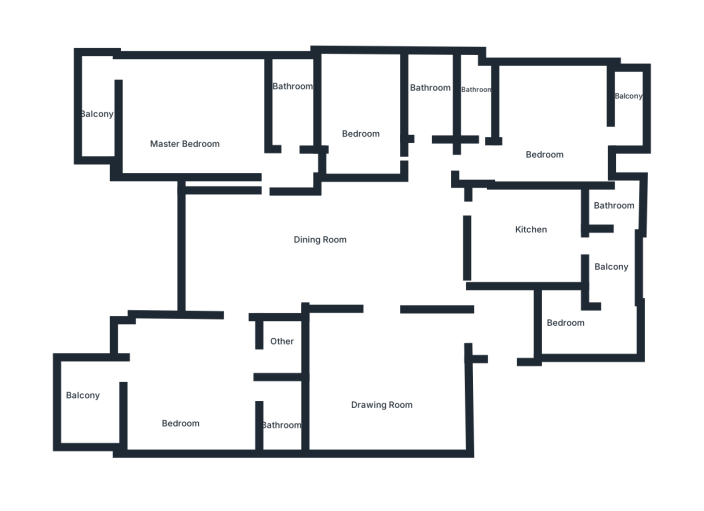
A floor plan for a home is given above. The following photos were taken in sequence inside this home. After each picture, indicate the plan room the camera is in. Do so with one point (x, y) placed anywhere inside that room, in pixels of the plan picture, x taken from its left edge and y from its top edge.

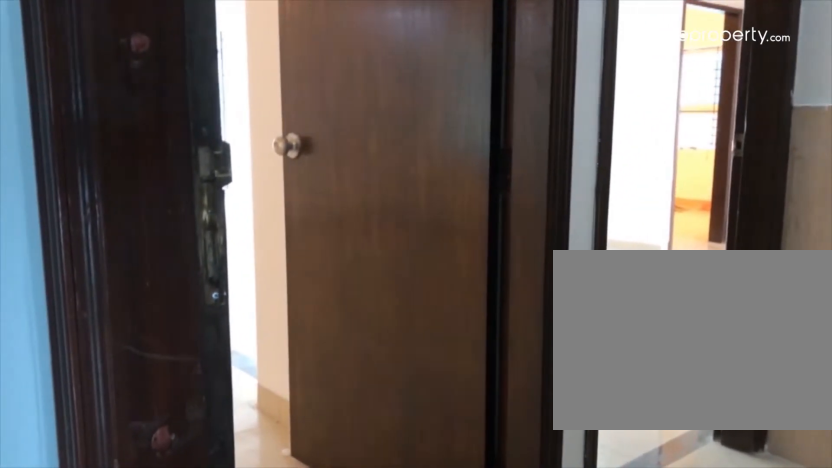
(498, 325)
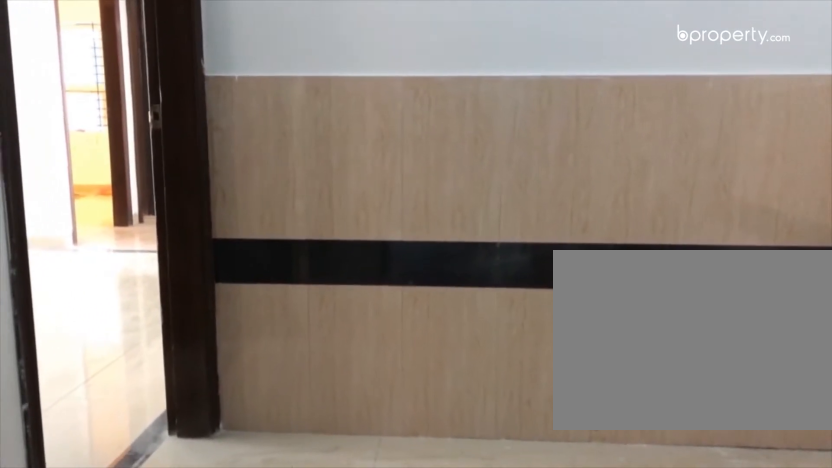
(498, 325)
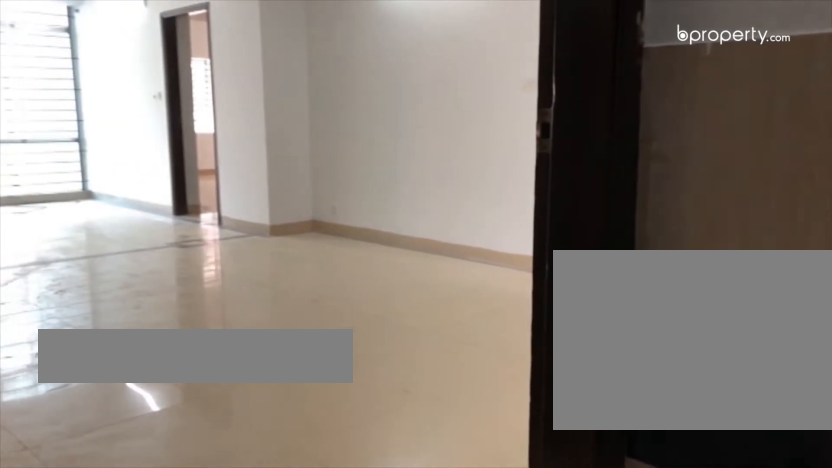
(329, 237)
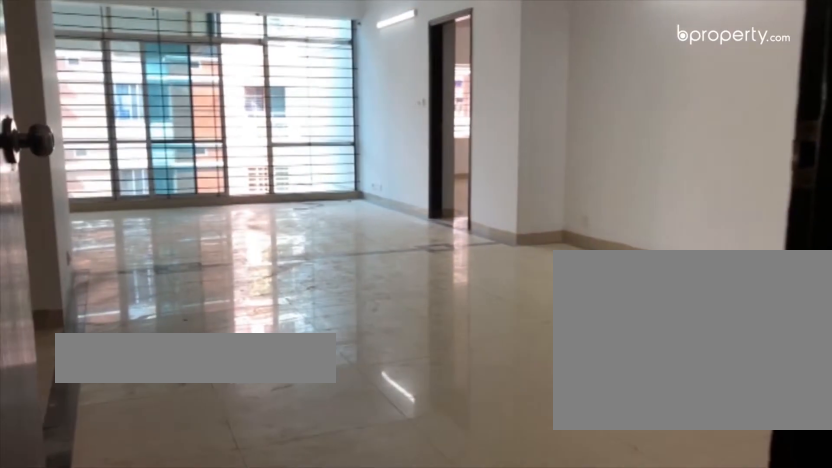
(329, 237)
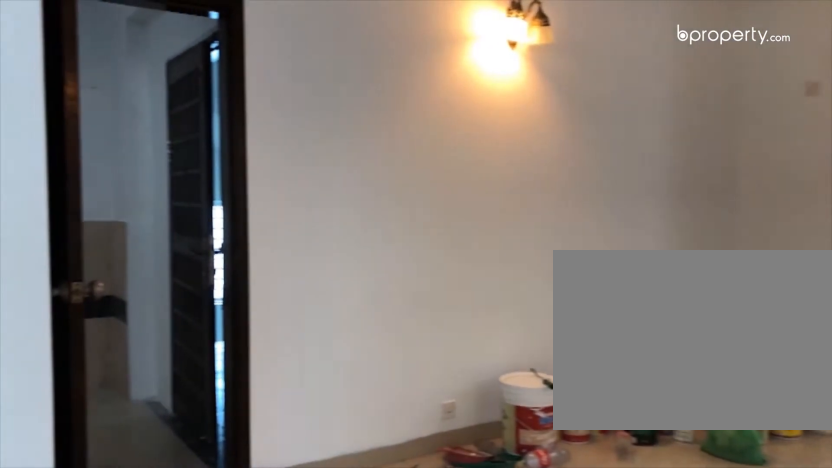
(379, 377)
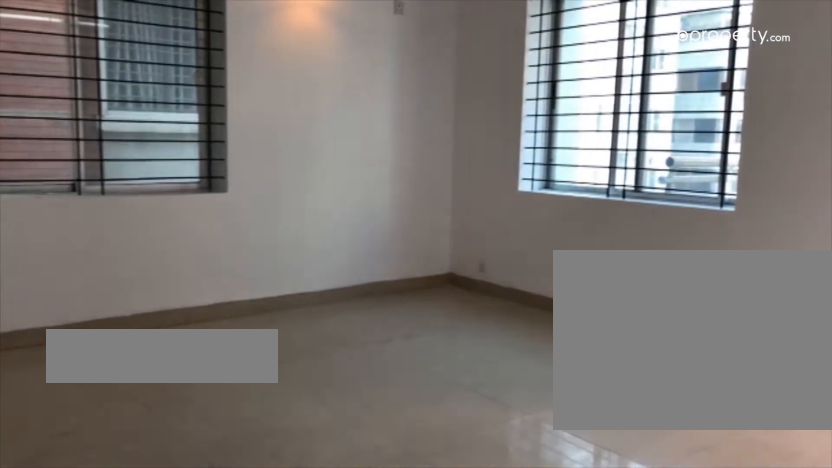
(191, 395)
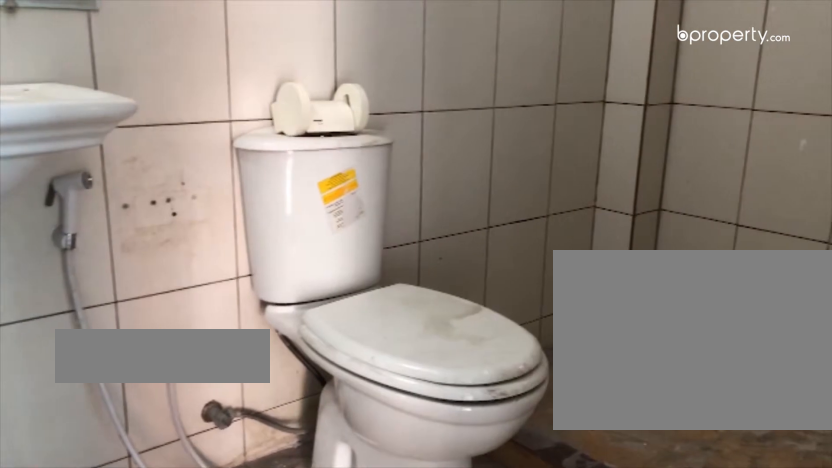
(281, 418)
